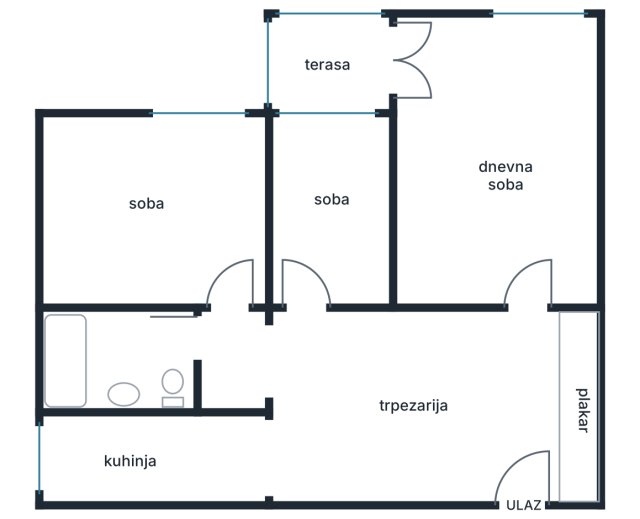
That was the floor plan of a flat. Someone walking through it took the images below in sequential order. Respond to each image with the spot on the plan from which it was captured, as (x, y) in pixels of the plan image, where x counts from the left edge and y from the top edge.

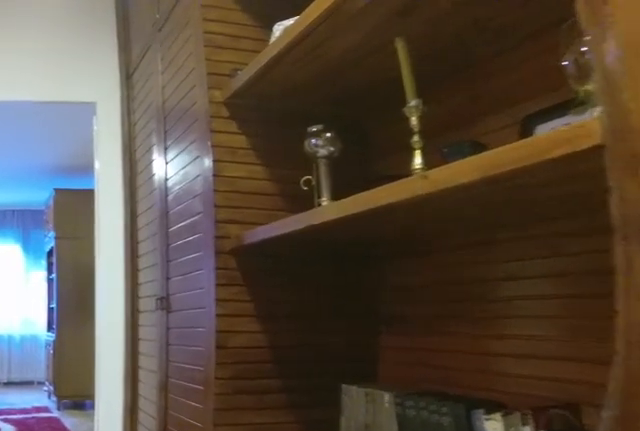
(519, 487)
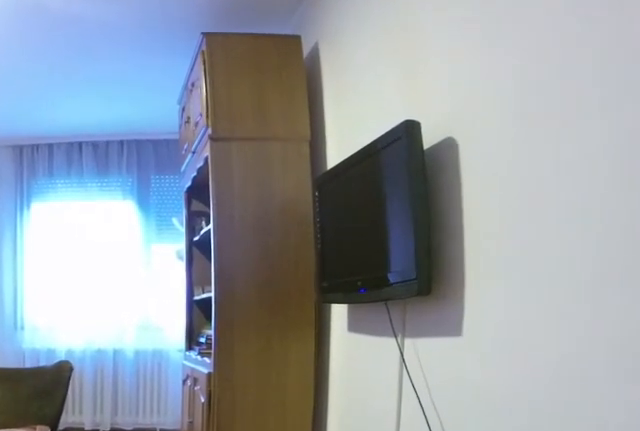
(520, 276)
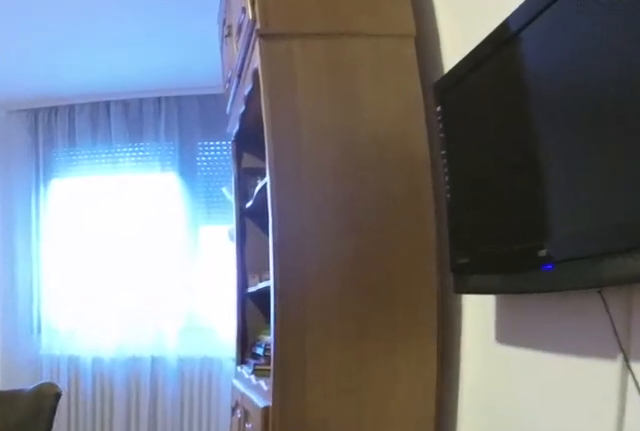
(520, 232)
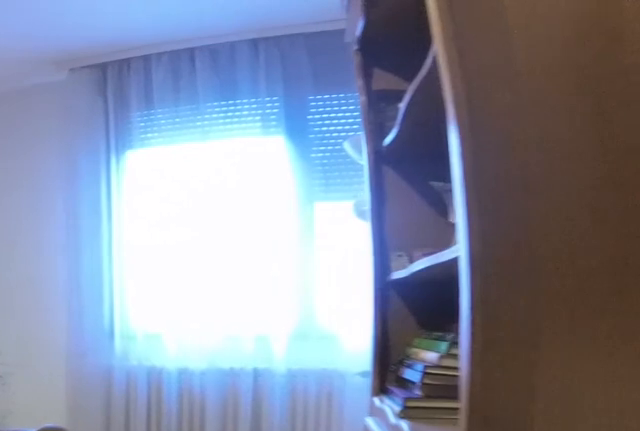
(521, 195)
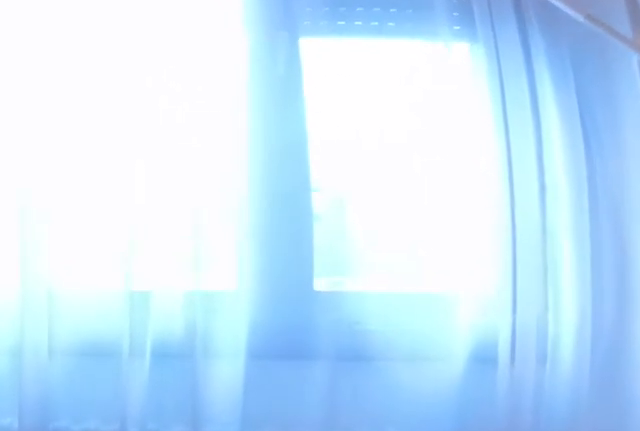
(520, 93)
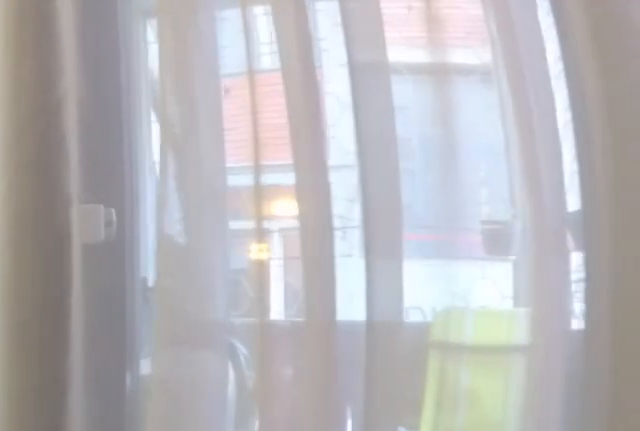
(454, 55)
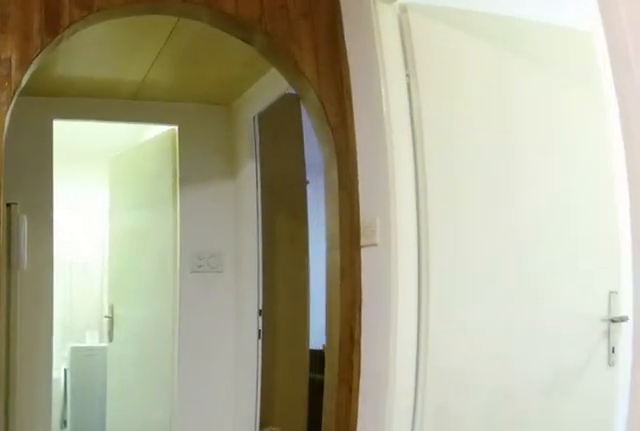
(410, 331)
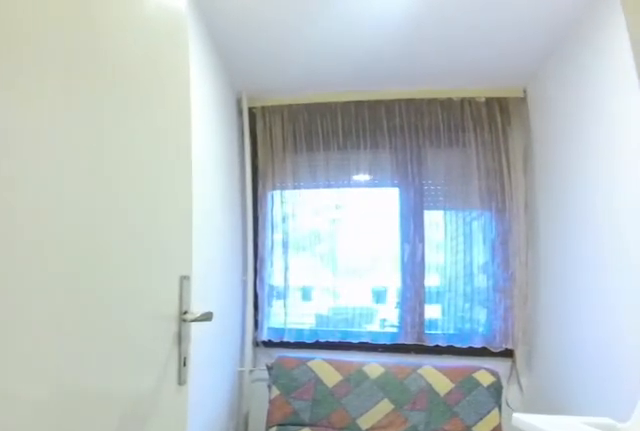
(321, 346)
